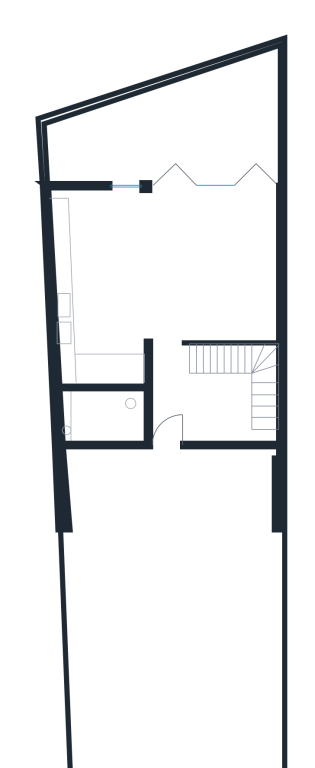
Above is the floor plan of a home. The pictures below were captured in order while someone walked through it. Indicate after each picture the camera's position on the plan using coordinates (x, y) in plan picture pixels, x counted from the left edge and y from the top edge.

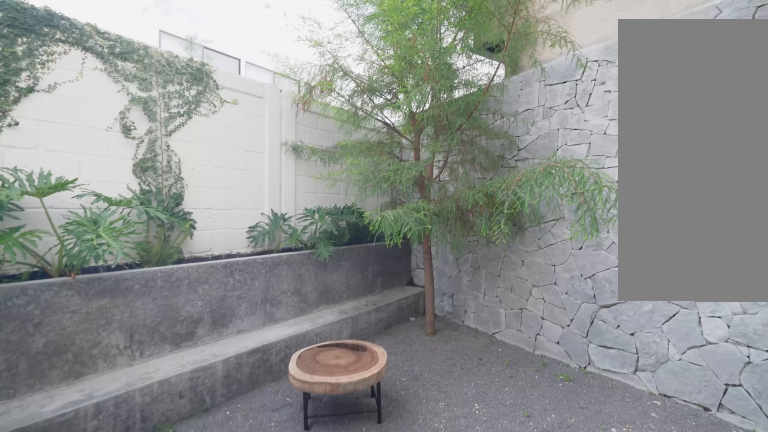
(167, 171)
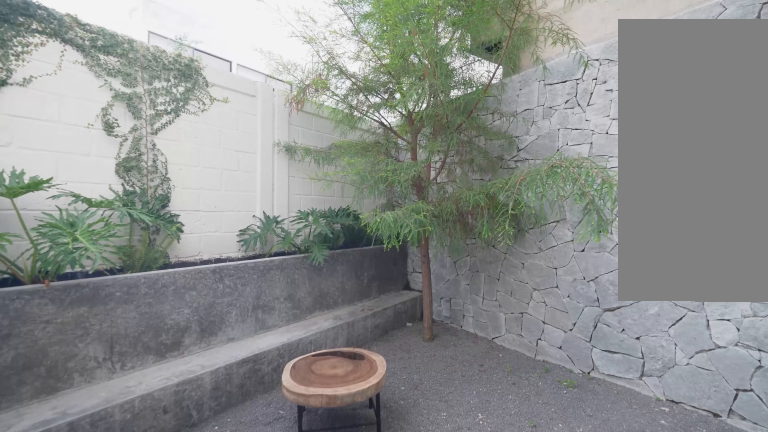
(167, 171)
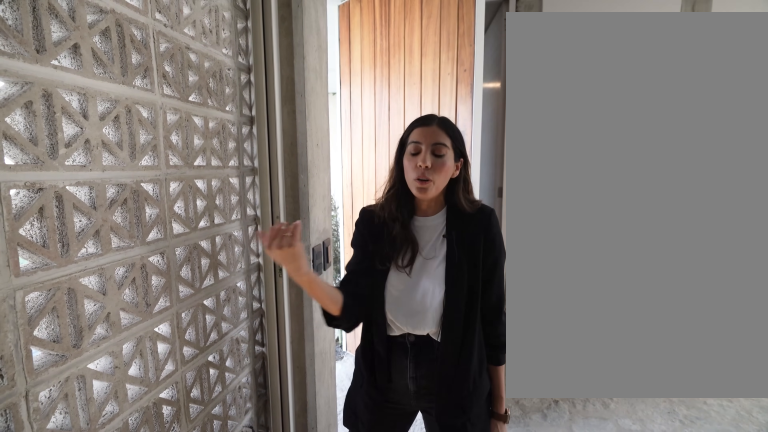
(225, 433)
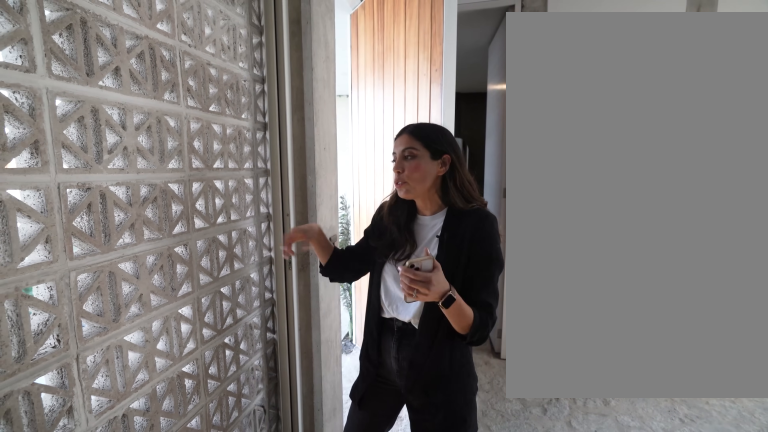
(225, 433)
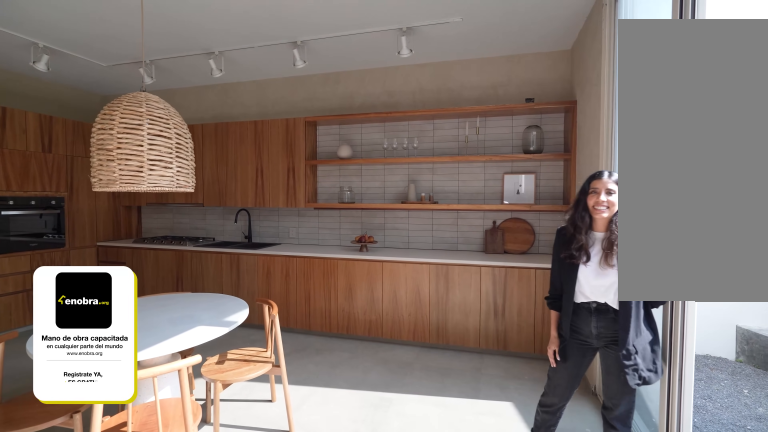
(177, 239)
